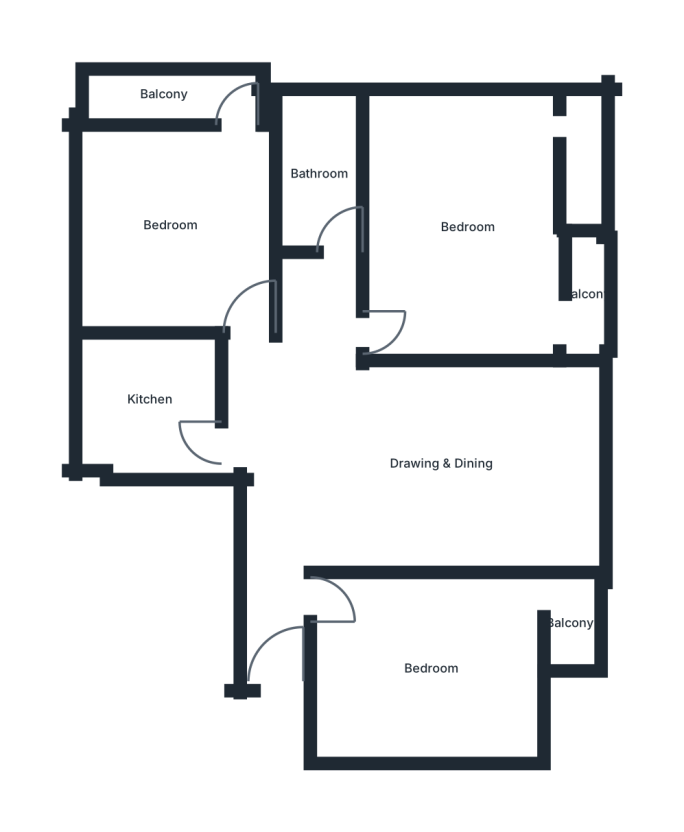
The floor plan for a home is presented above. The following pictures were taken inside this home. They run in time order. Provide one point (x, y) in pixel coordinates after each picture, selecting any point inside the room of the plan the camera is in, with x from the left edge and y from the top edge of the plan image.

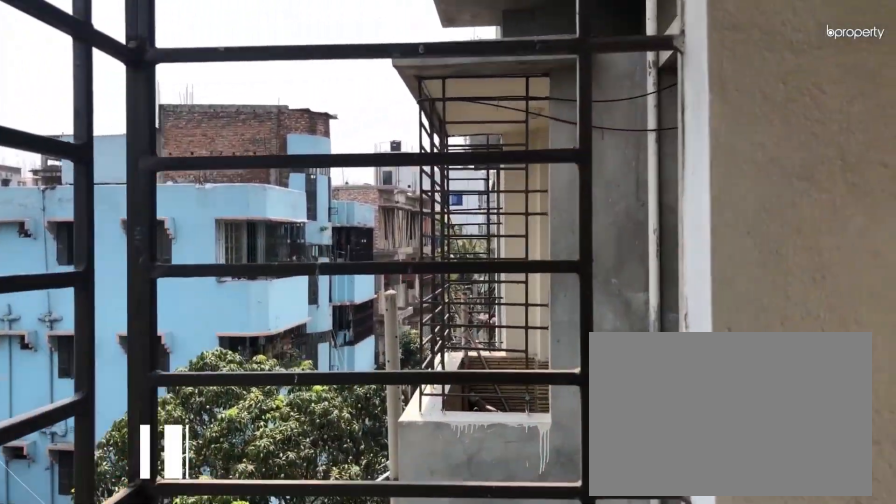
(569, 625)
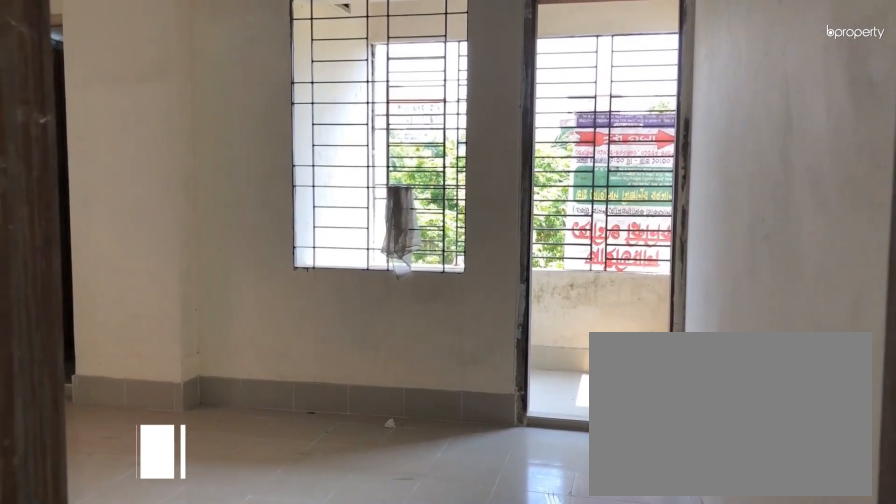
(402, 331)
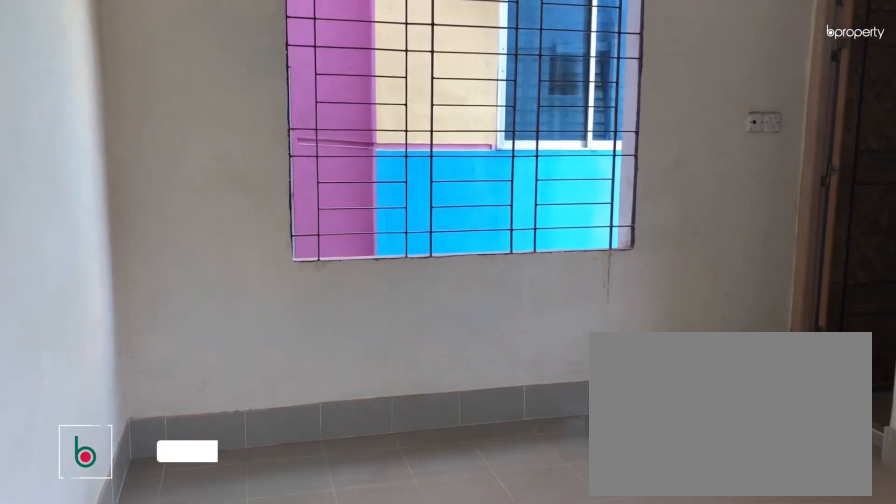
(468, 224)
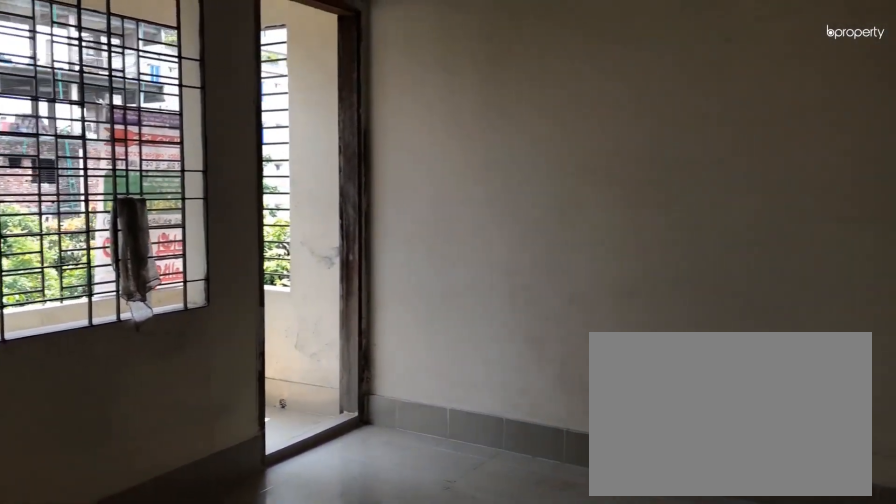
(468, 224)
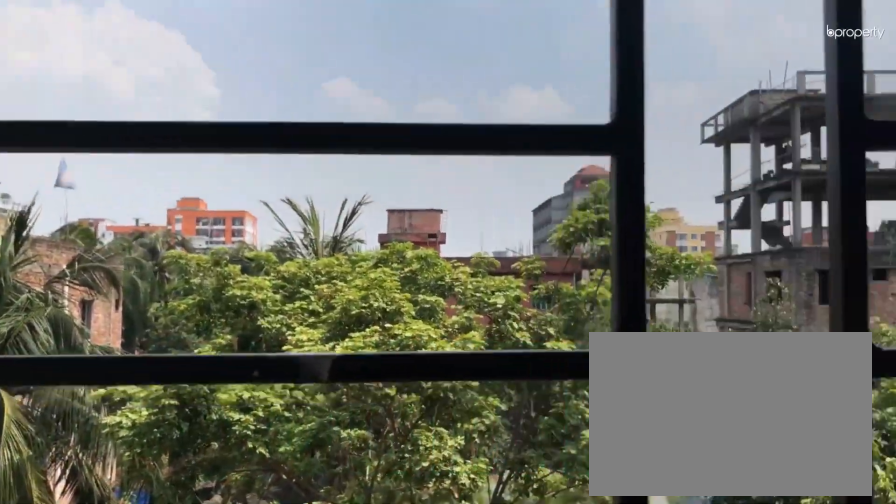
(584, 292)
